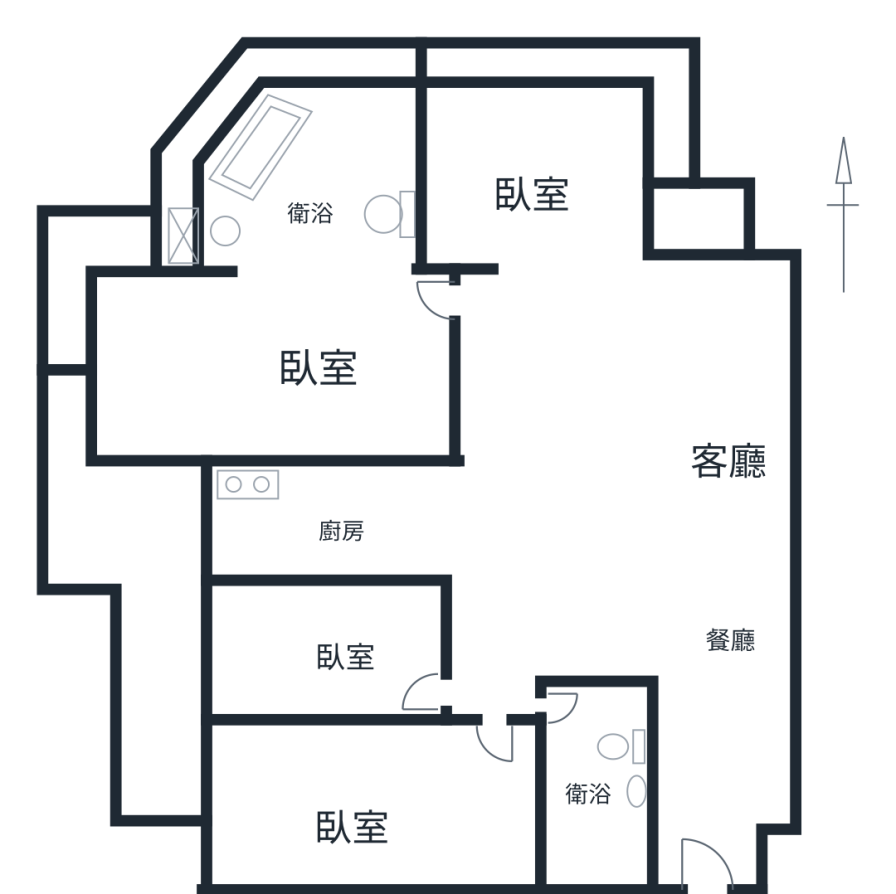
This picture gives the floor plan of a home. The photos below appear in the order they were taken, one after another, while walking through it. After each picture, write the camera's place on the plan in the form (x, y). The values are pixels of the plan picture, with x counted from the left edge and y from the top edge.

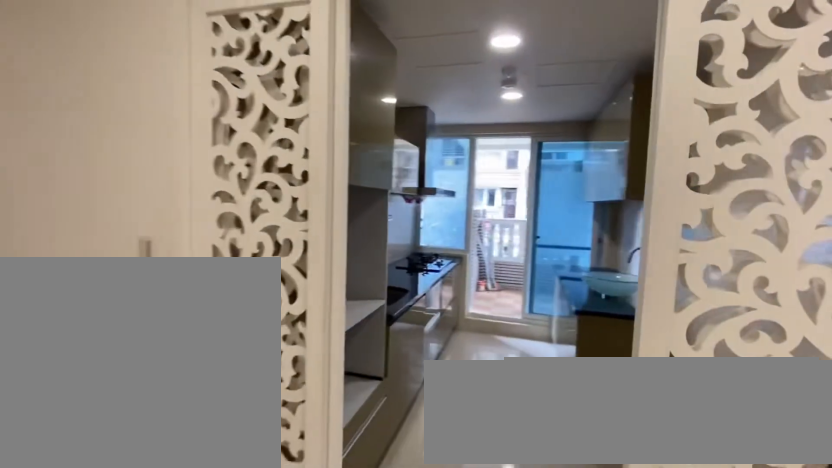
(341, 504)
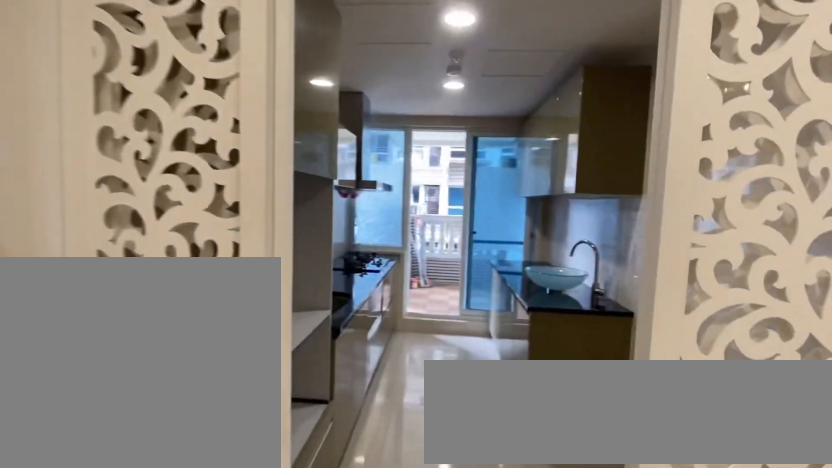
(339, 515)
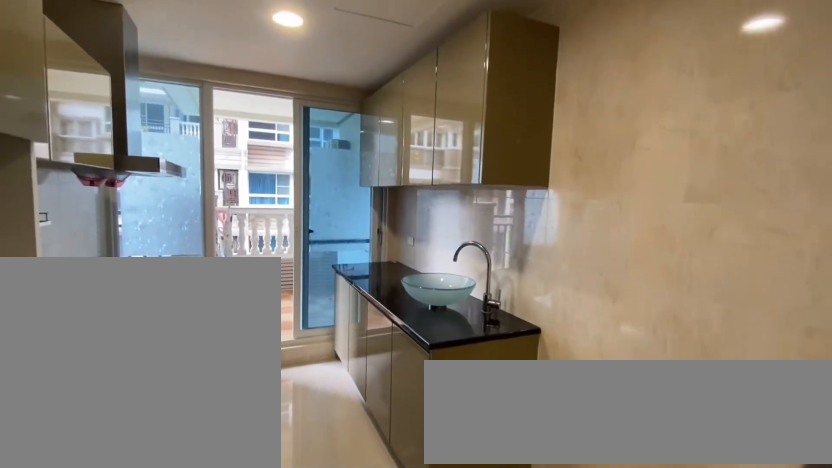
(342, 502)
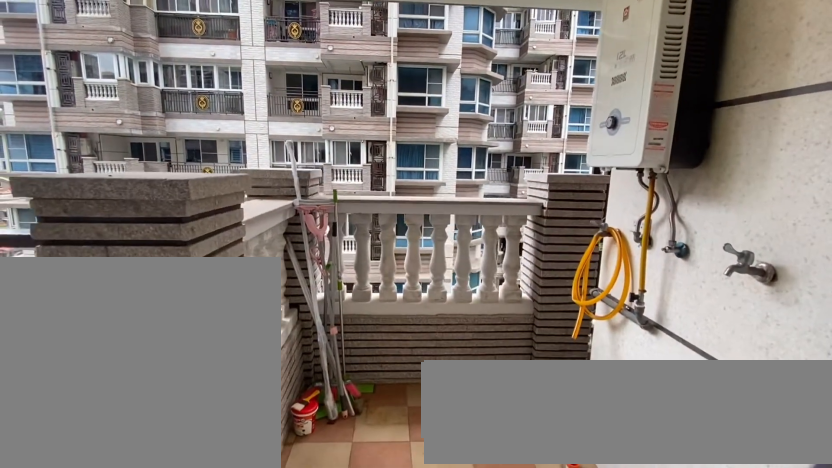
(144, 540)
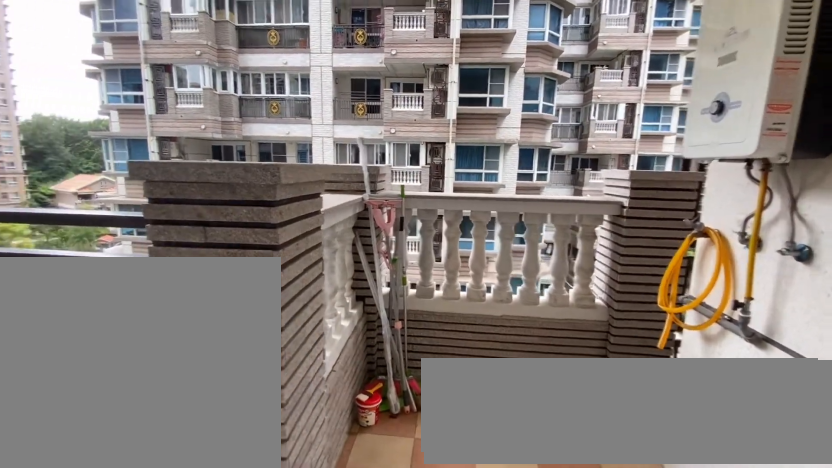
(143, 571)
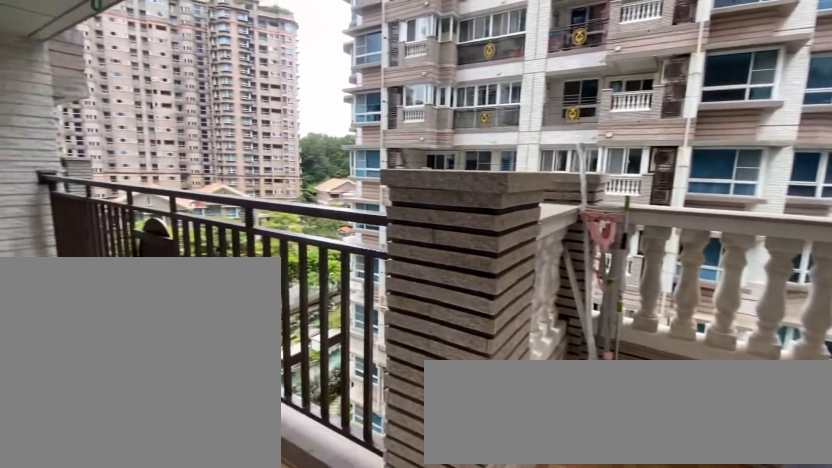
(144, 540)
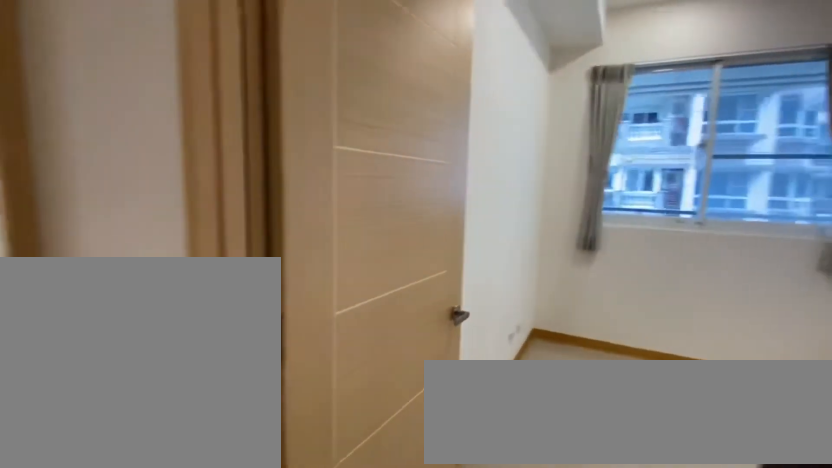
(357, 581)
